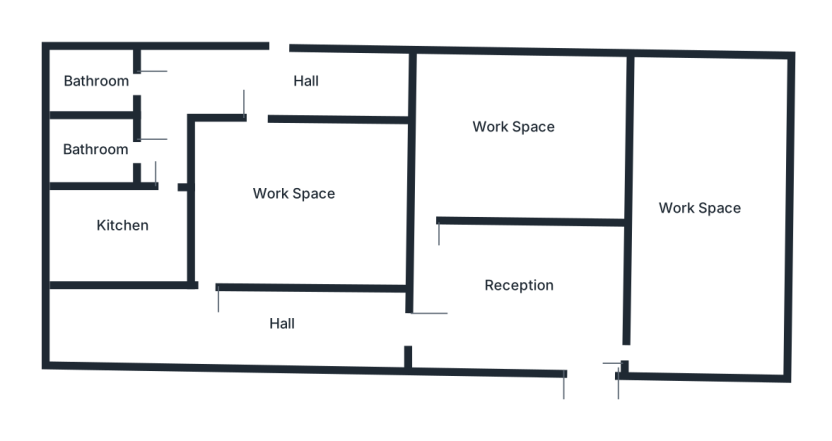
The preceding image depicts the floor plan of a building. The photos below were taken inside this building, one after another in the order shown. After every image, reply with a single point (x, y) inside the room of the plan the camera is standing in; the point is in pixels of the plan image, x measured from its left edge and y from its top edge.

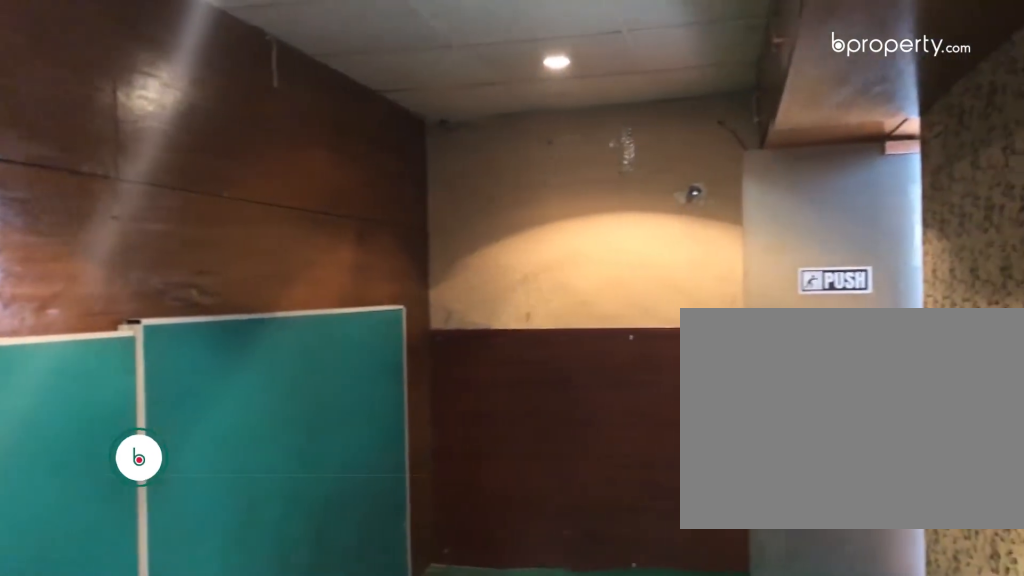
(700, 231)
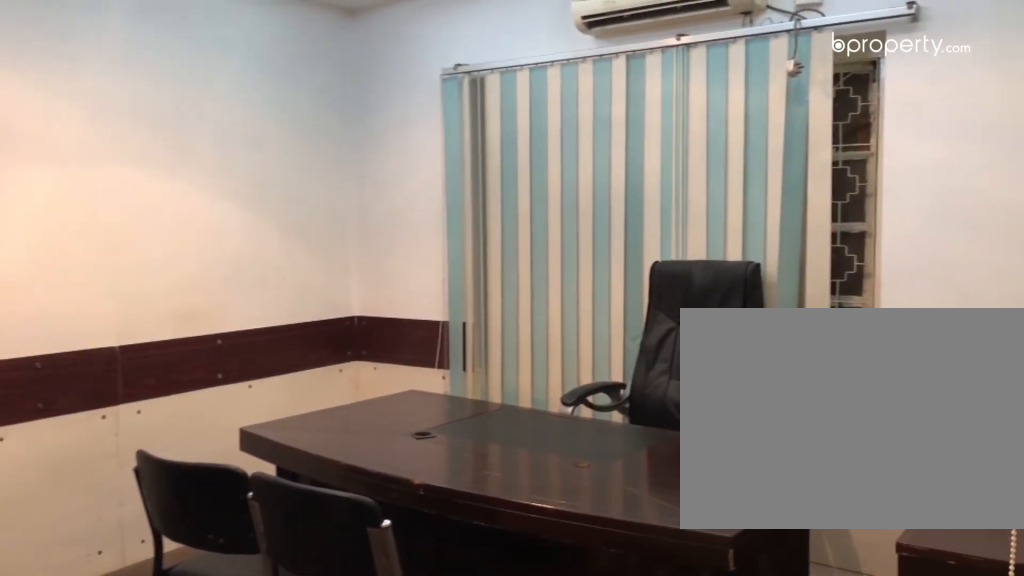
(505, 143)
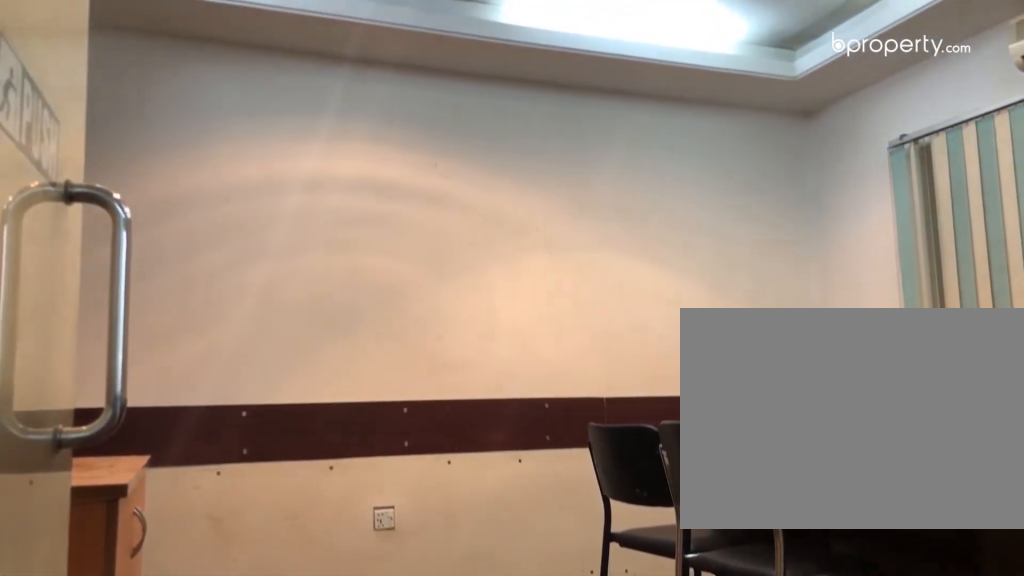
(505, 143)
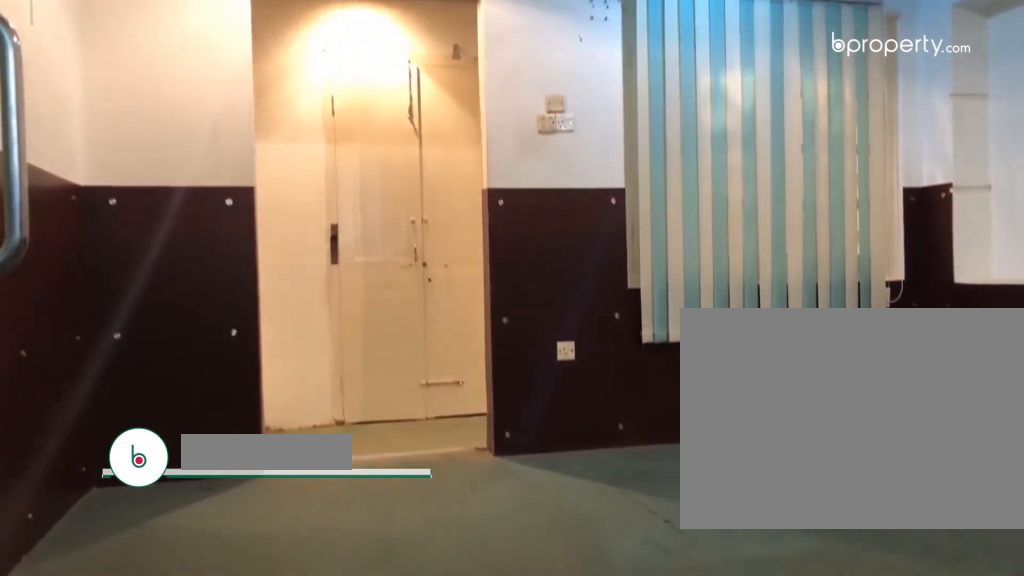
(284, 217)
